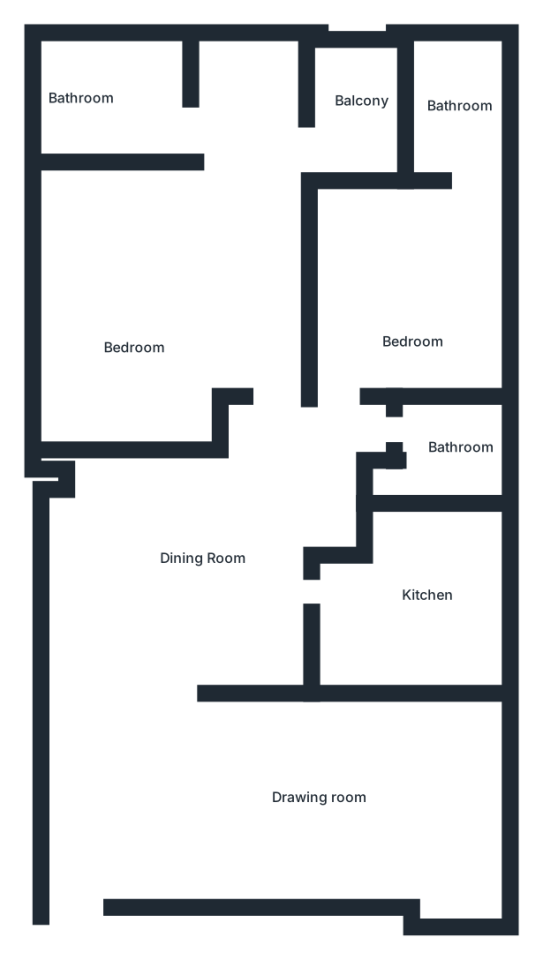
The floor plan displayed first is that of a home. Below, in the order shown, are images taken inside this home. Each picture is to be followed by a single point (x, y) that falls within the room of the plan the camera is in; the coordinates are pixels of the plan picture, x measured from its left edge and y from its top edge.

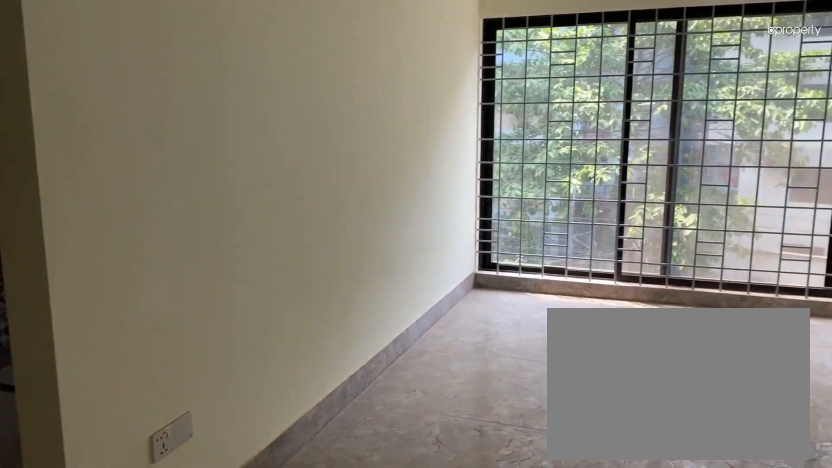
(285, 796)
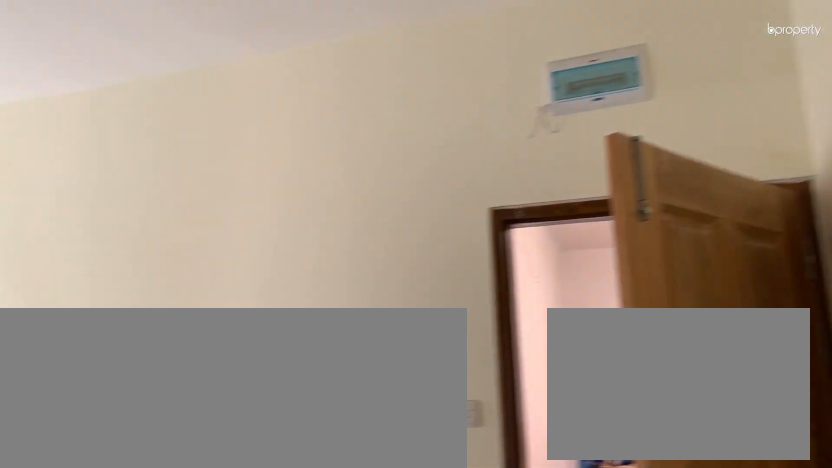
(285, 796)
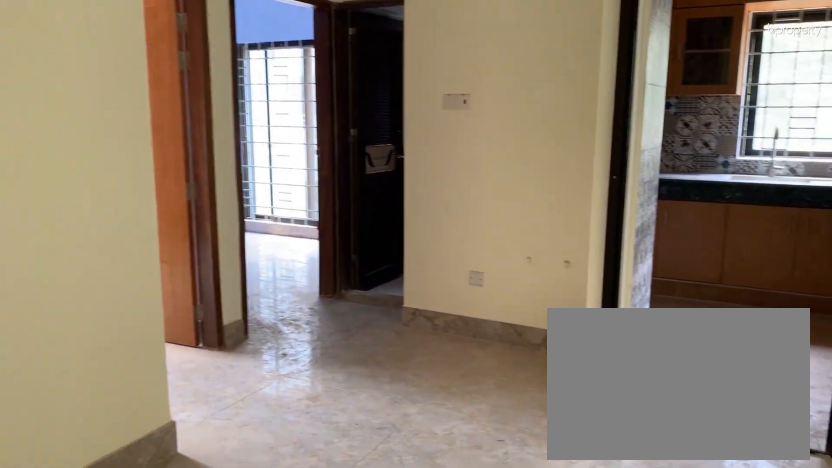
(213, 579)
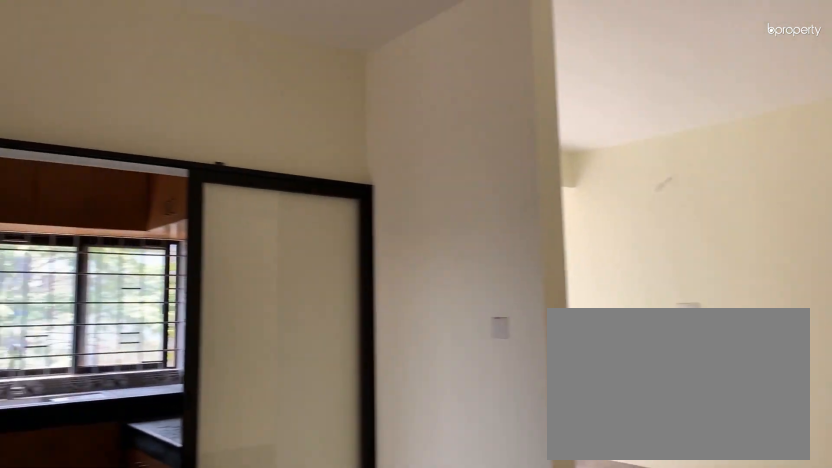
(213, 579)
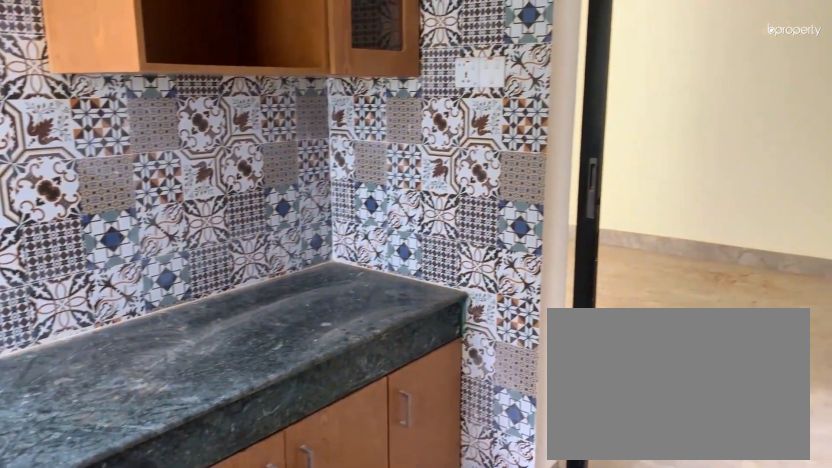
(426, 603)
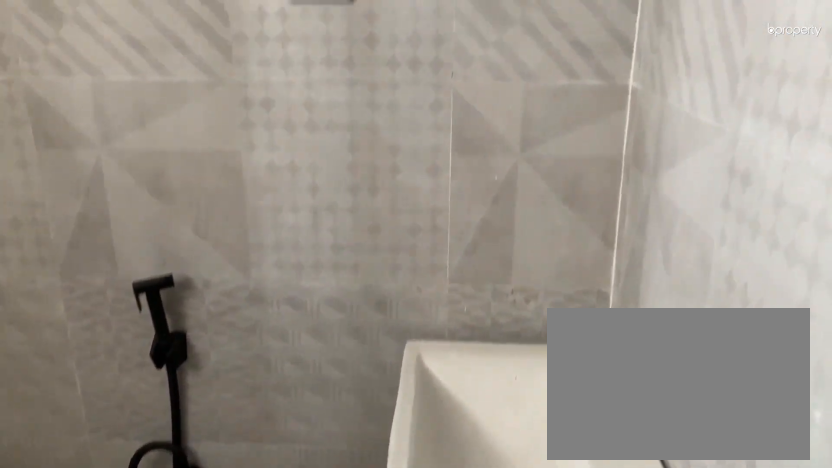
(443, 480)
